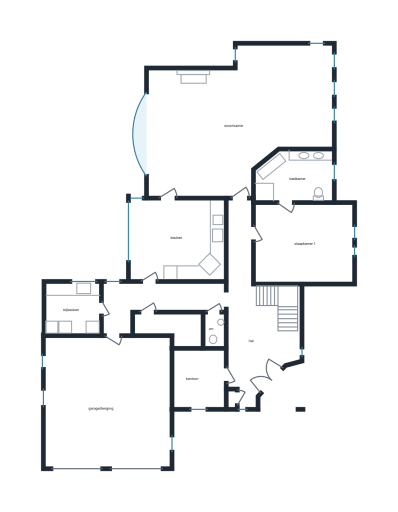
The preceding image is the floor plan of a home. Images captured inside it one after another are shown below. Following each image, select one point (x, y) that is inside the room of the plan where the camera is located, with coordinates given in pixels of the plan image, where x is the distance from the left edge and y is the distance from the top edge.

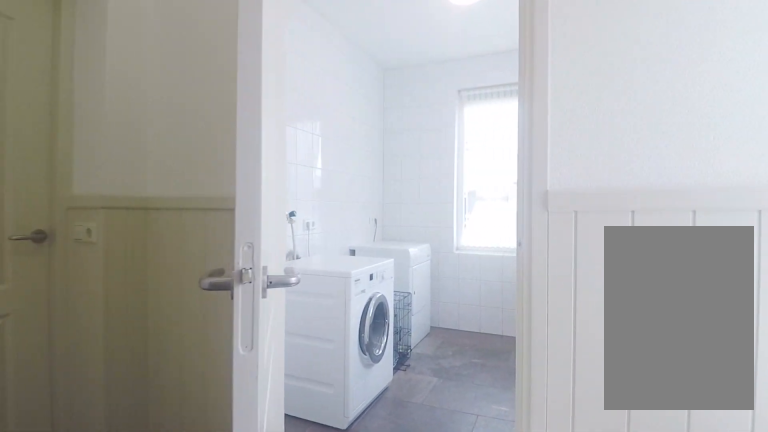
(154, 301)
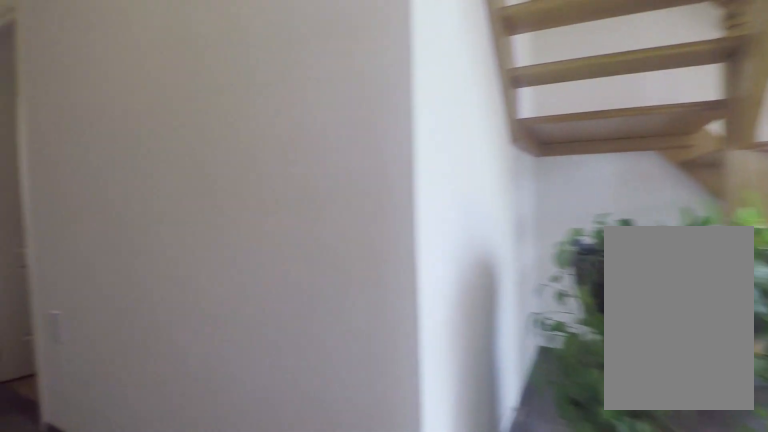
(251, 316)
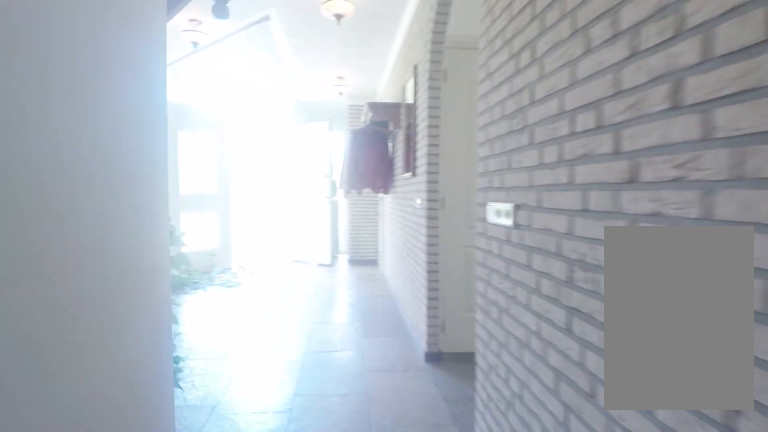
(251, 316)
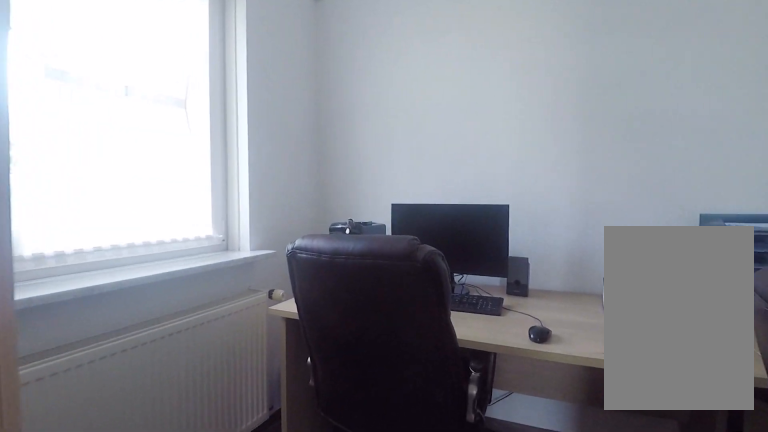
(198, 378)
